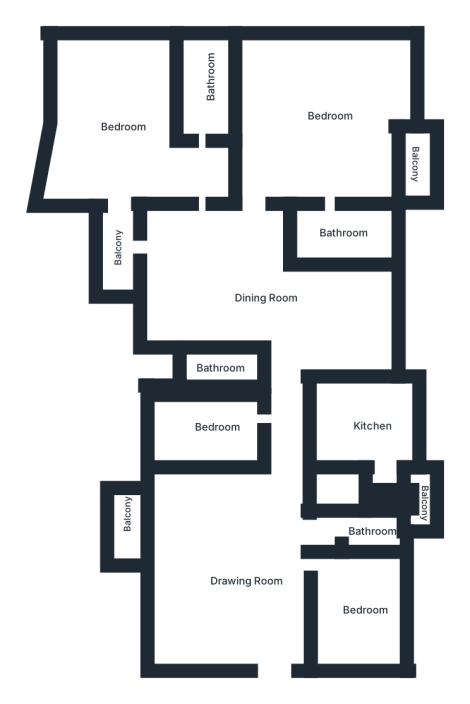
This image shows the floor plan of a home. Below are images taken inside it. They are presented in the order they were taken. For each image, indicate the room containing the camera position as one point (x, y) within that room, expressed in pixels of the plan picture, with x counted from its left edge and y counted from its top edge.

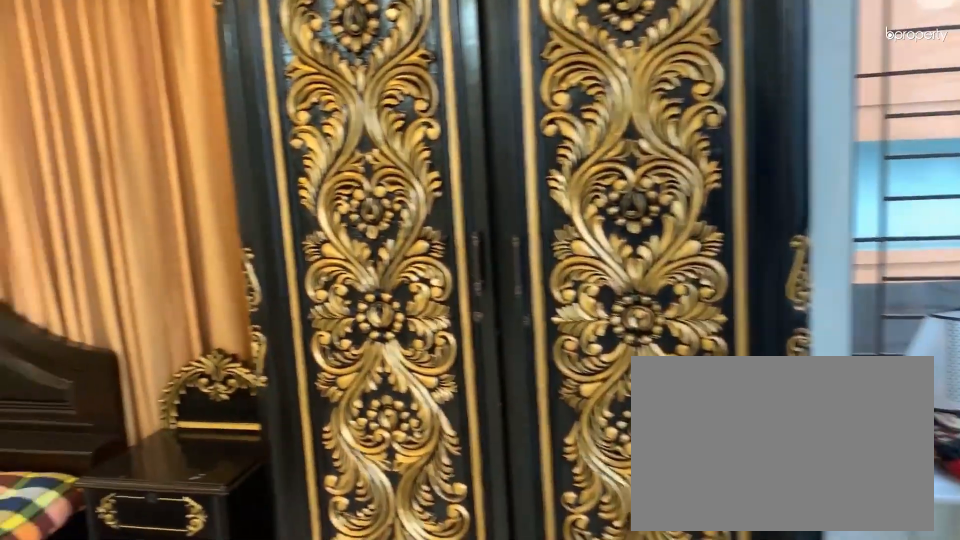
(326, 115)
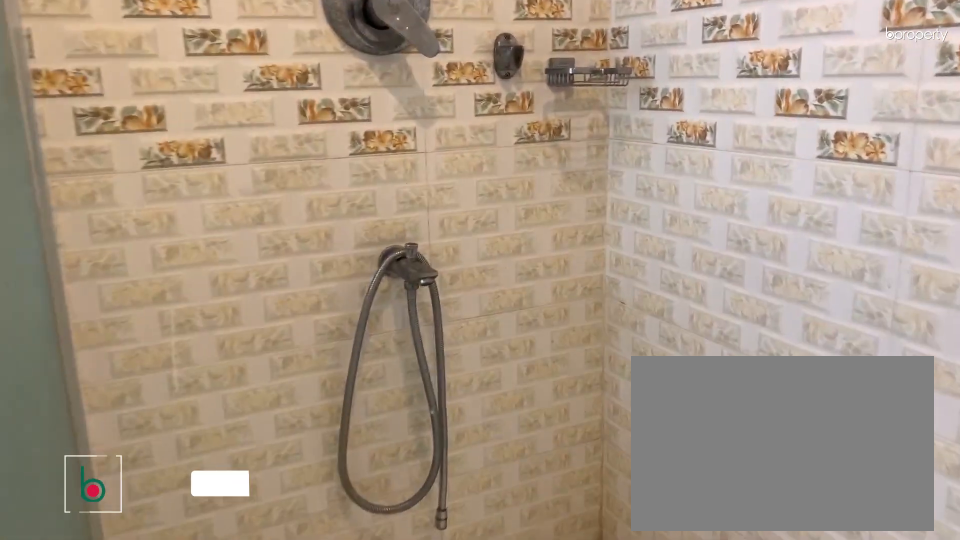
(344, 233)
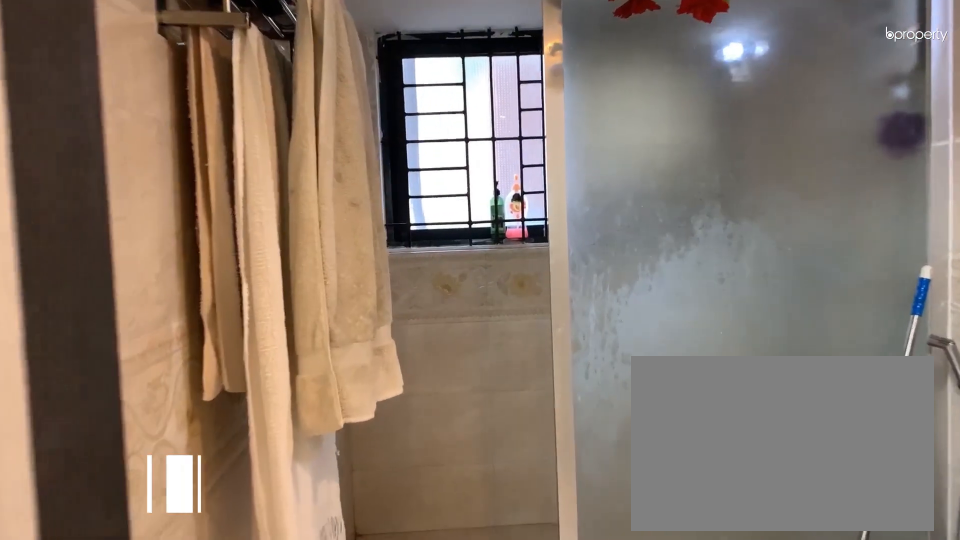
(206, 88)
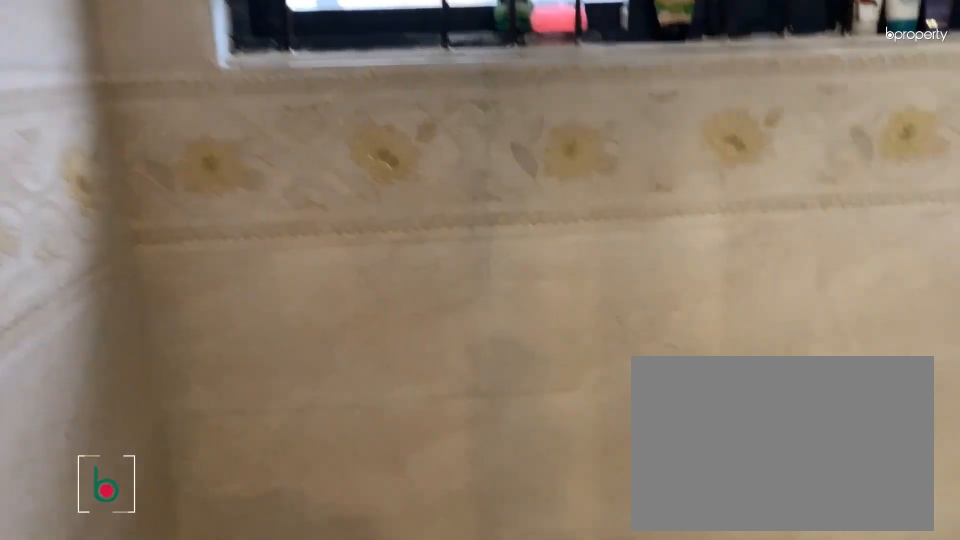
(206, 88)
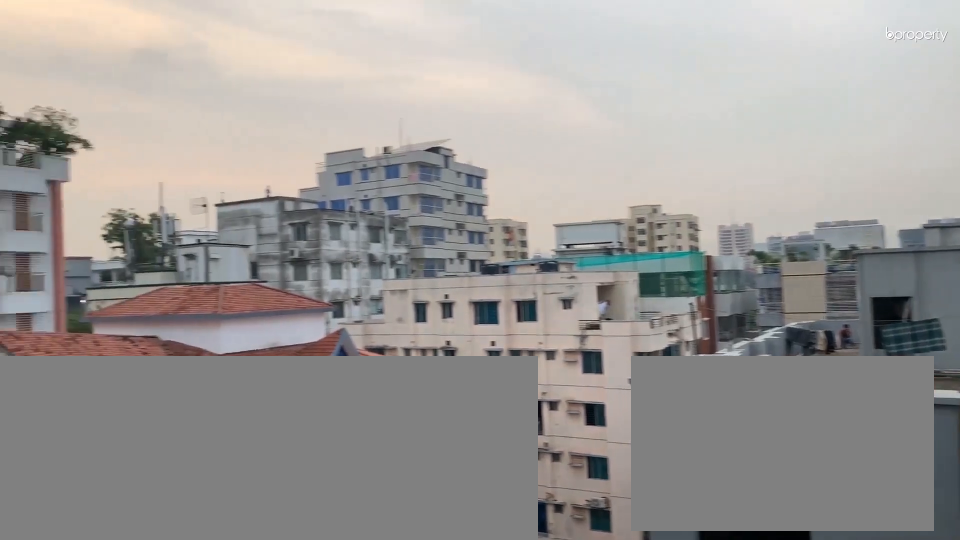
(118, 243)
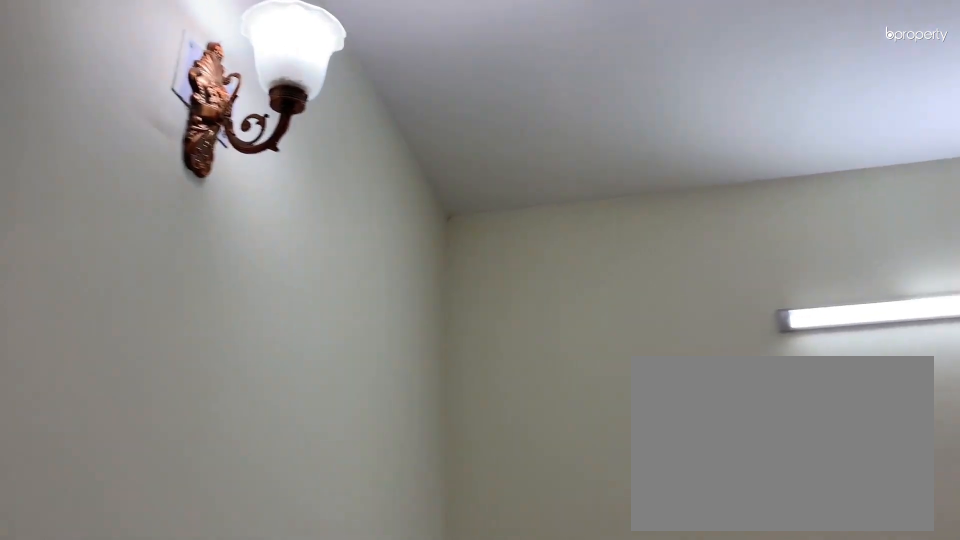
(222, 432)
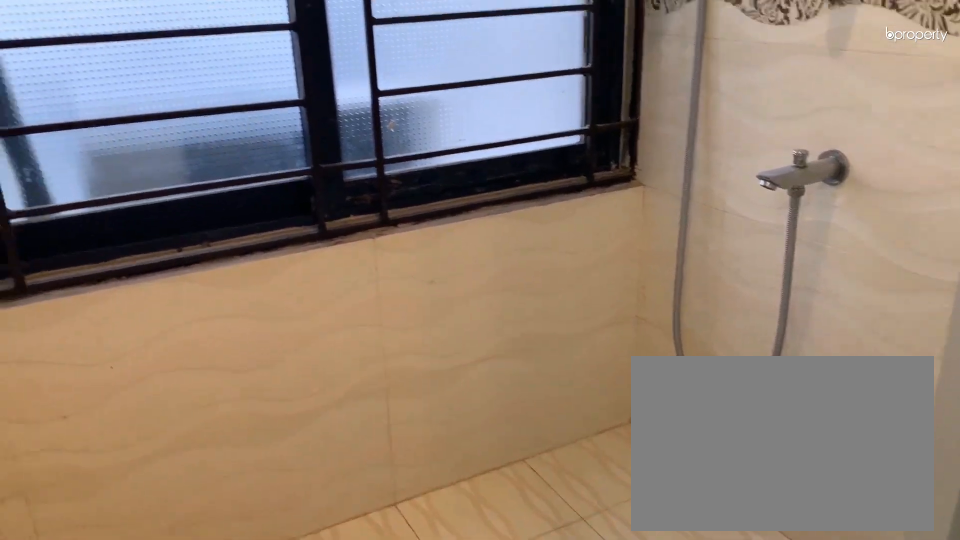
(216, 363)
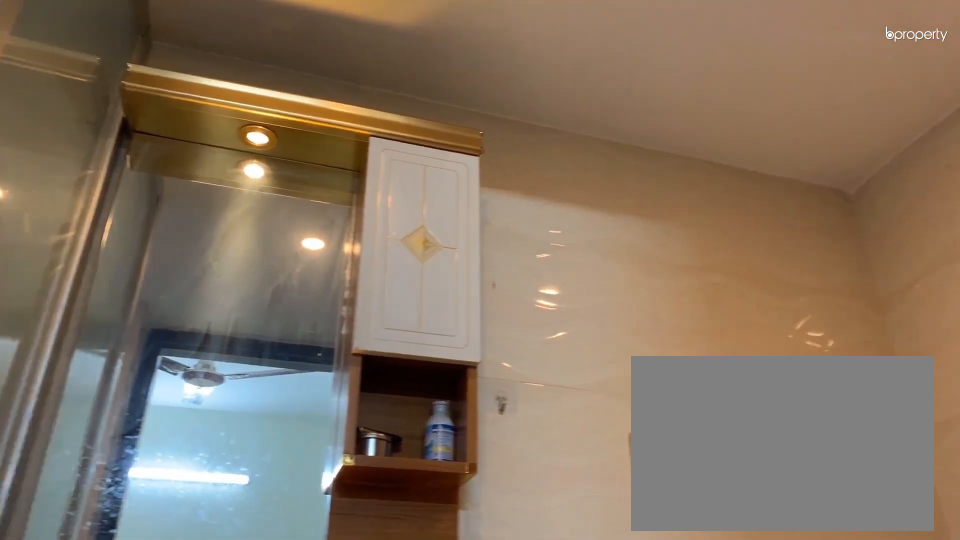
(217, 362)
